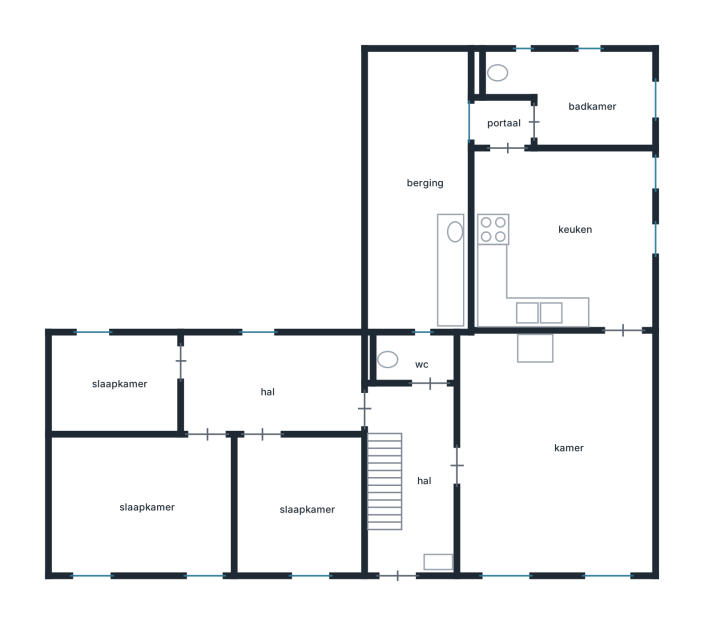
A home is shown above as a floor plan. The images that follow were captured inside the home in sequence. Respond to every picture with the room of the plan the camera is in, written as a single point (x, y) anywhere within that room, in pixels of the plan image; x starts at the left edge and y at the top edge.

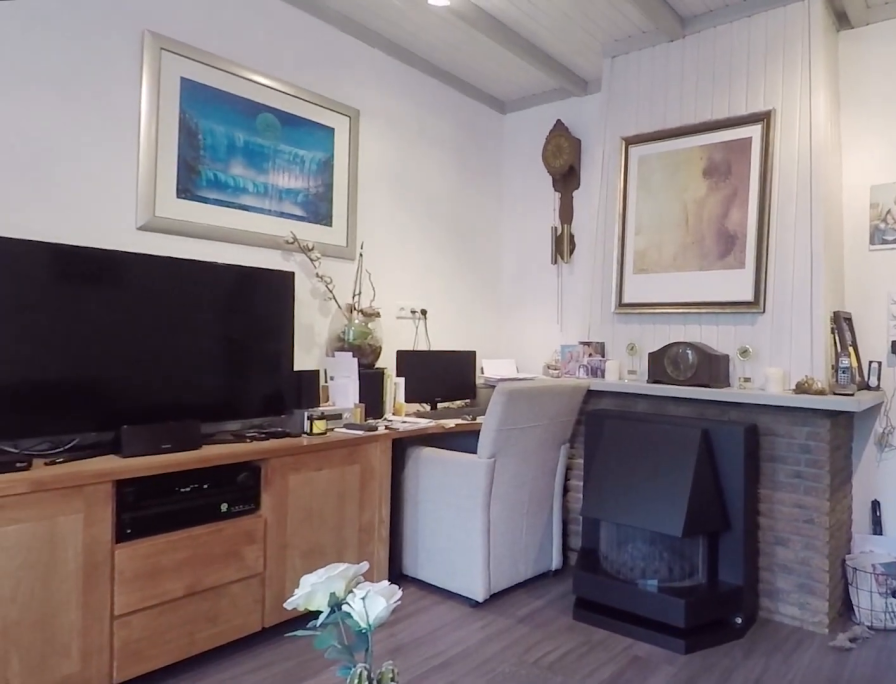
(554, 456)
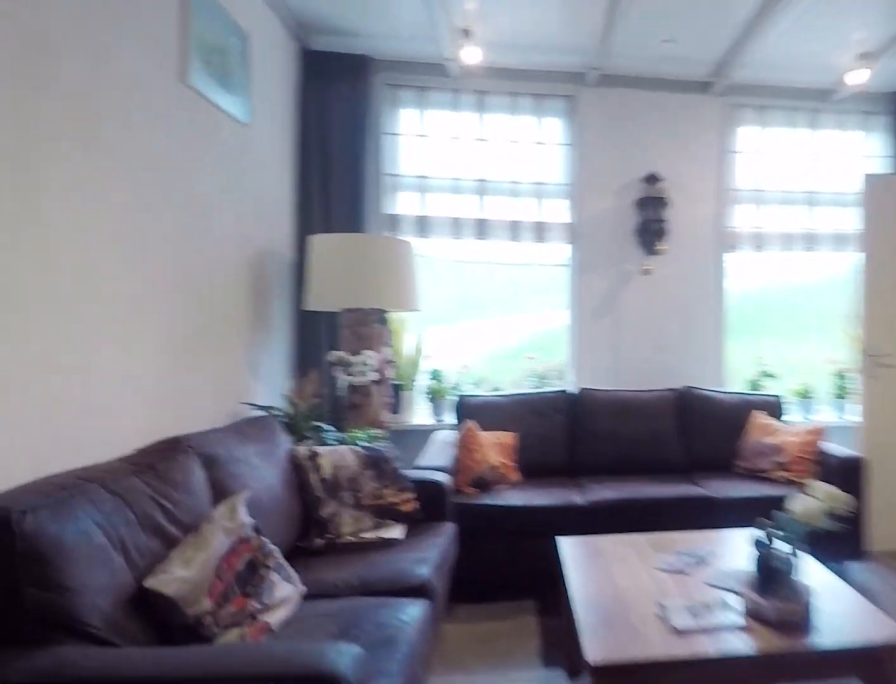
(554, 456)
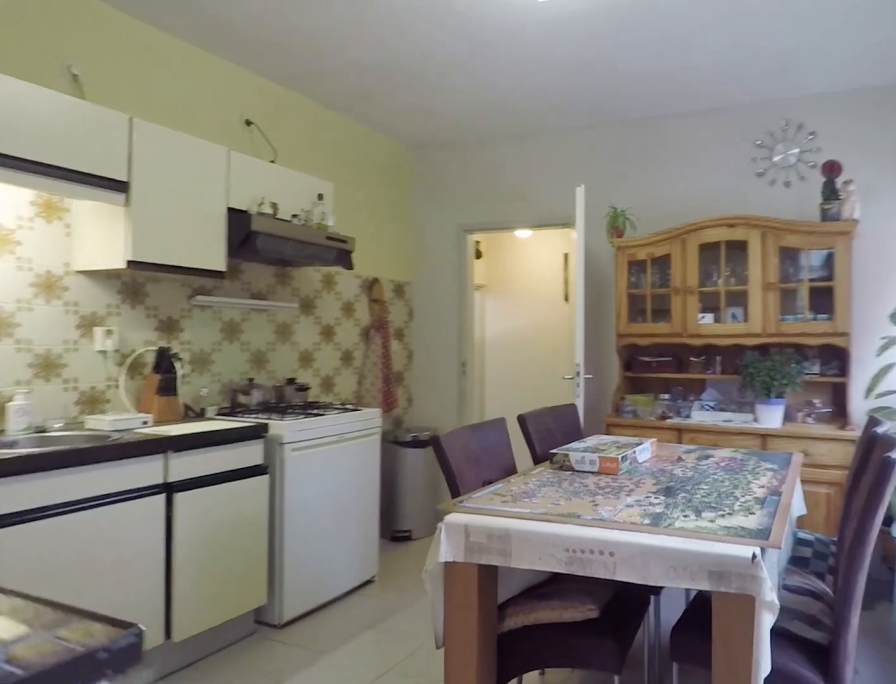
(562, 241)
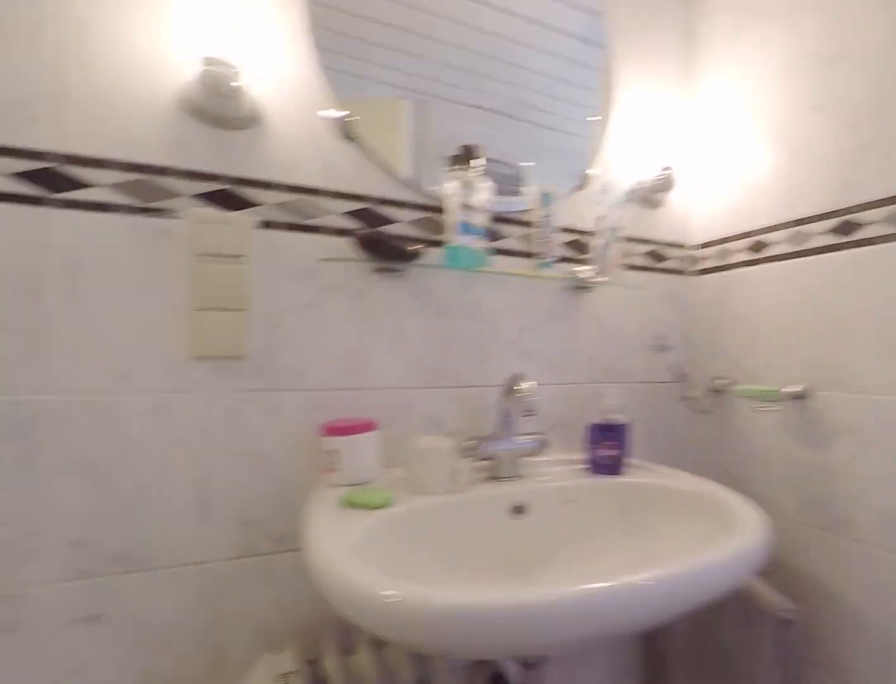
(580, 96)
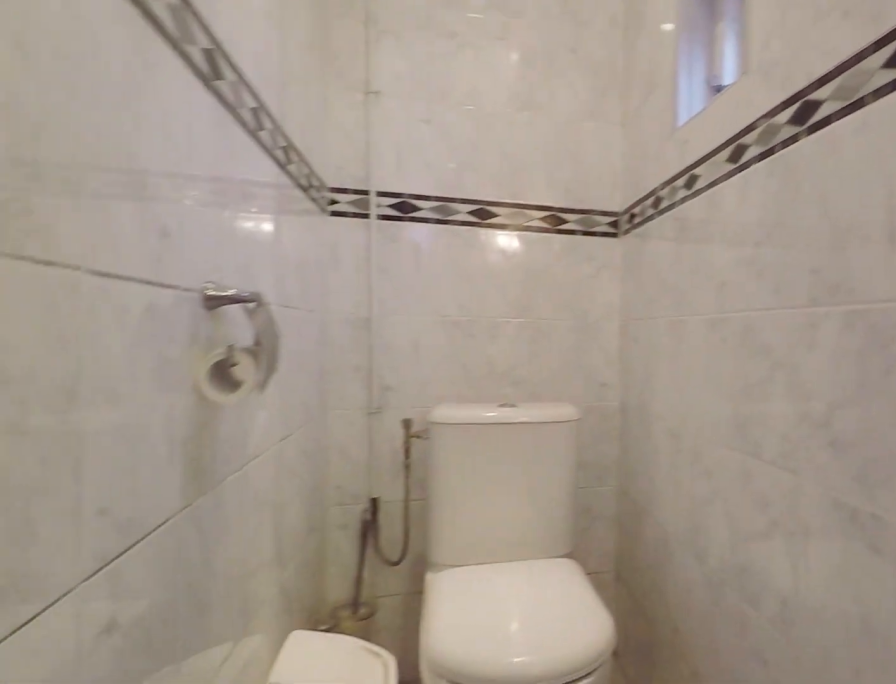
(580, 96)
